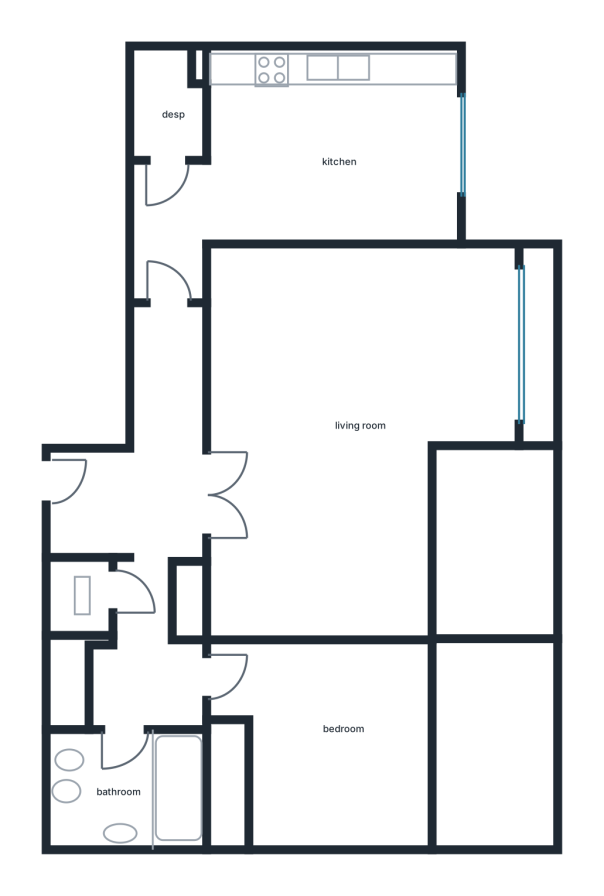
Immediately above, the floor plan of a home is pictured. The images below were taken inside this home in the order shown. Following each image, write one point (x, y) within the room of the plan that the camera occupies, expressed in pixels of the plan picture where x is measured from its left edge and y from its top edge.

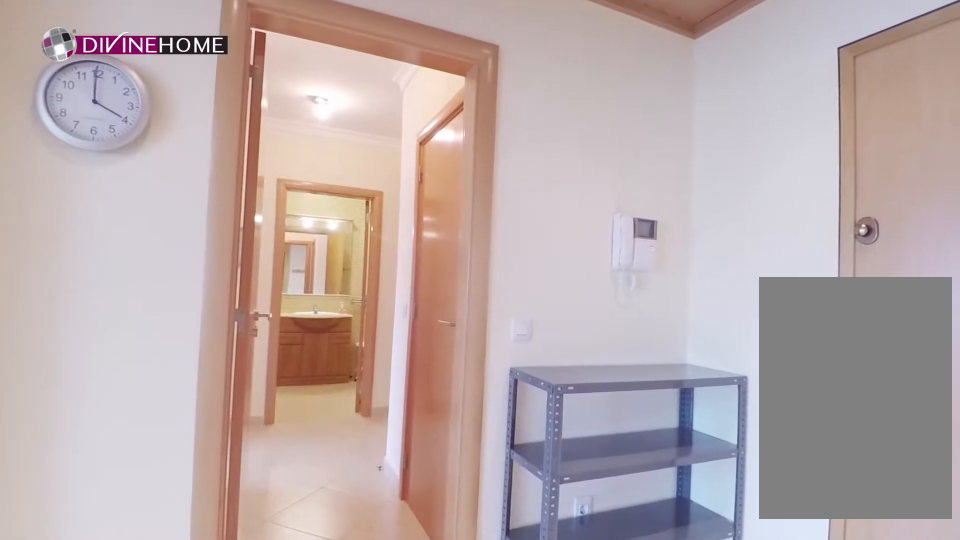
(145, 527)
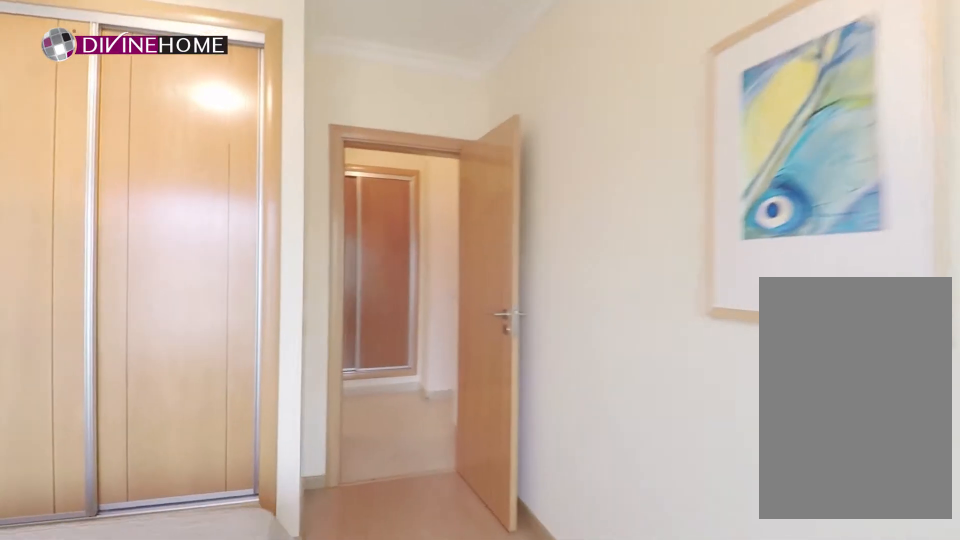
(330, 736)
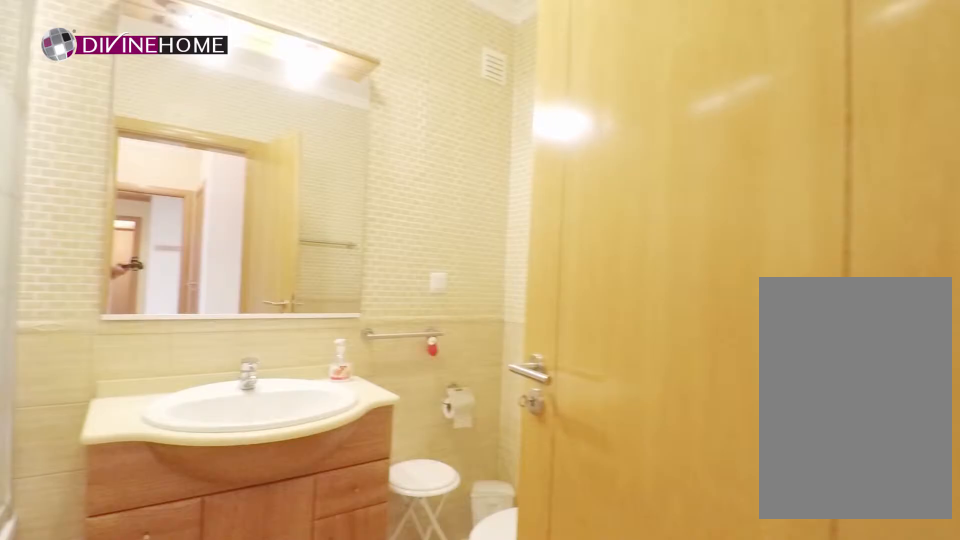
(129, 788)
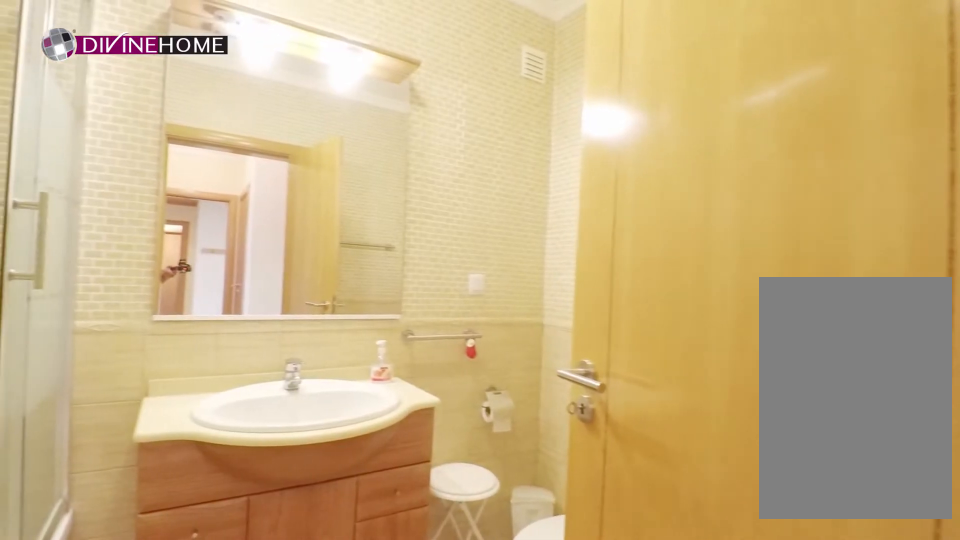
(129, 788)
